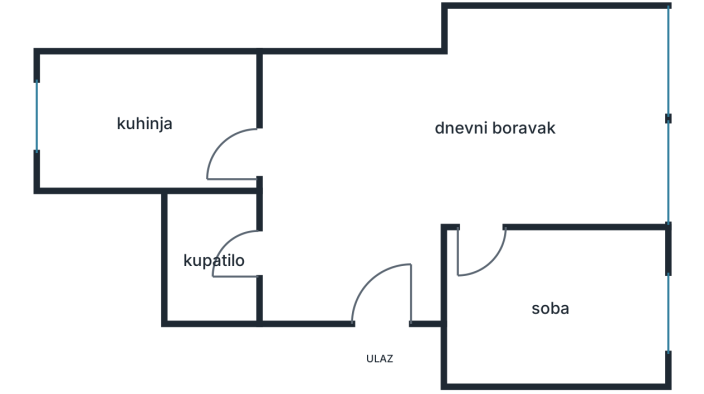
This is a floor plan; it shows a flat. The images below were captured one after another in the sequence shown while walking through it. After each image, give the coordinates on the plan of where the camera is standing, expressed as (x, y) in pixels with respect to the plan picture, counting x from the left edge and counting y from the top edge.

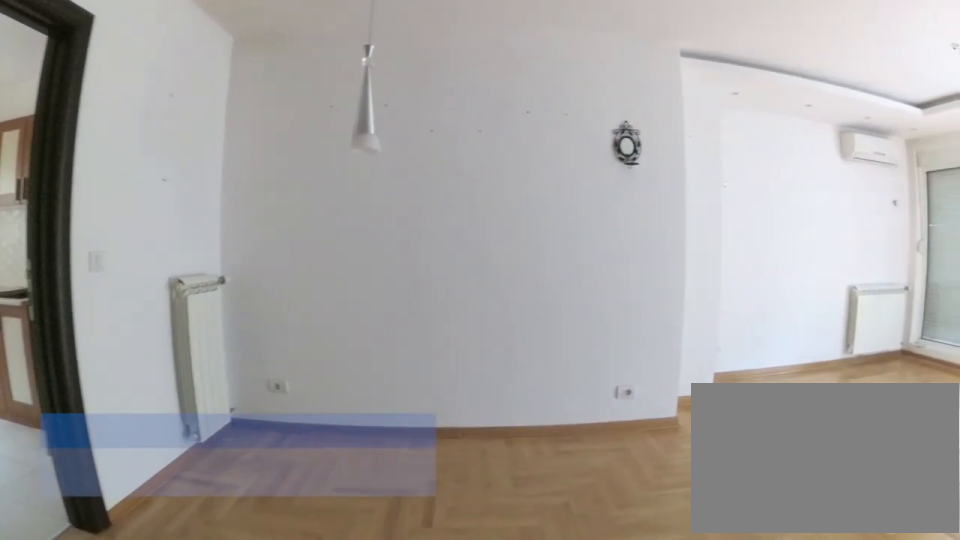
(373, 290)
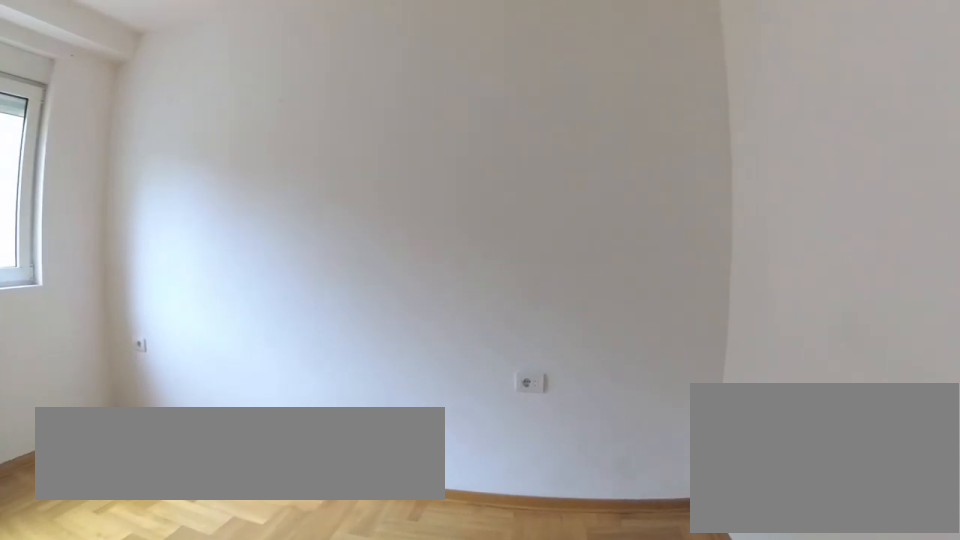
(489, 249)
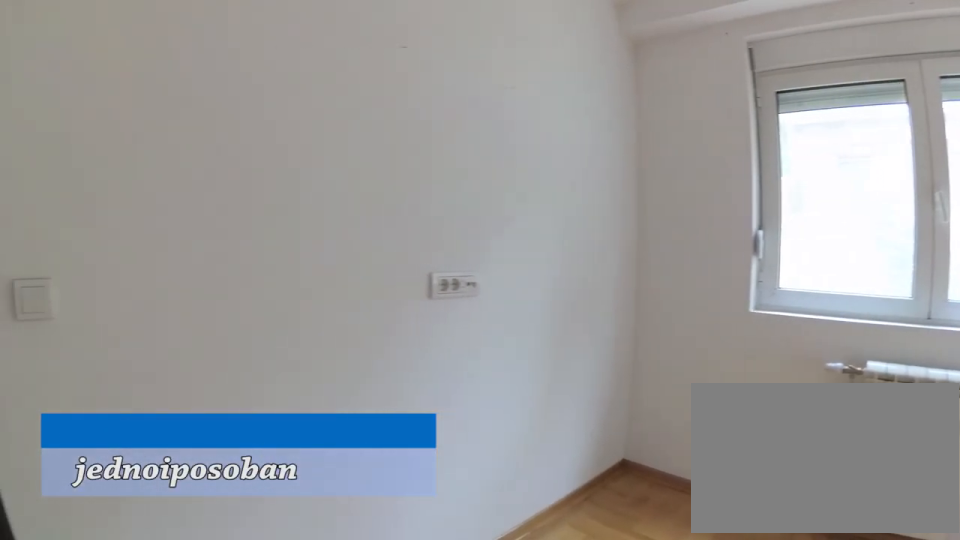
(475, 301)
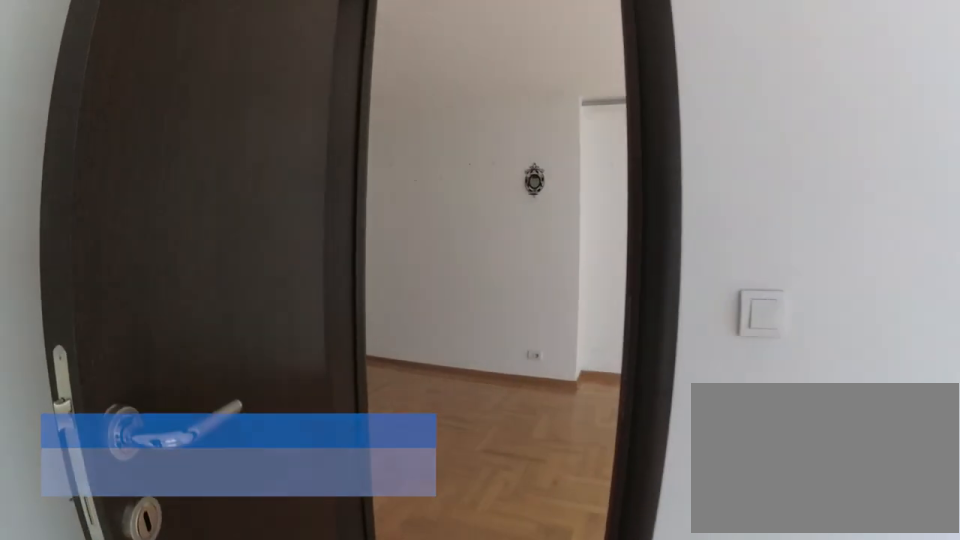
(487, 295)
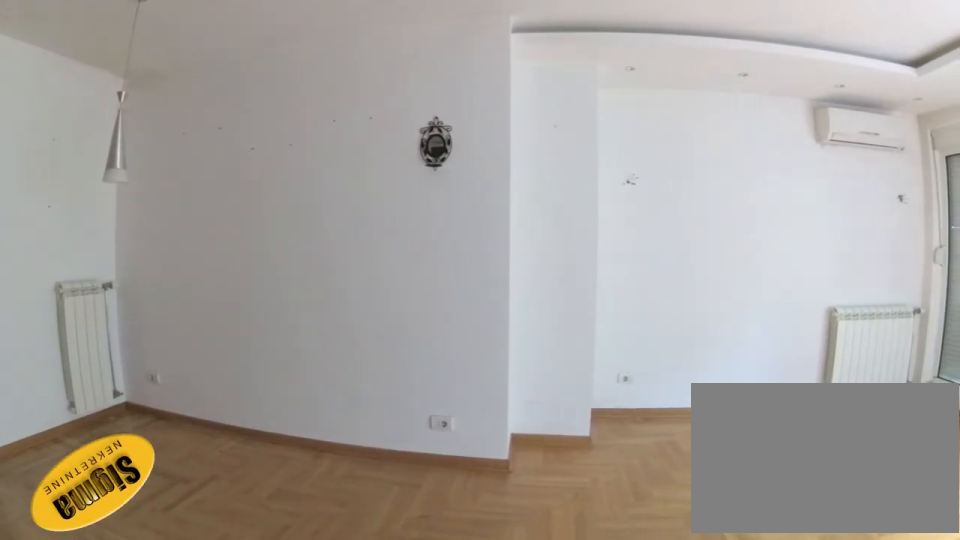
(485, 217)
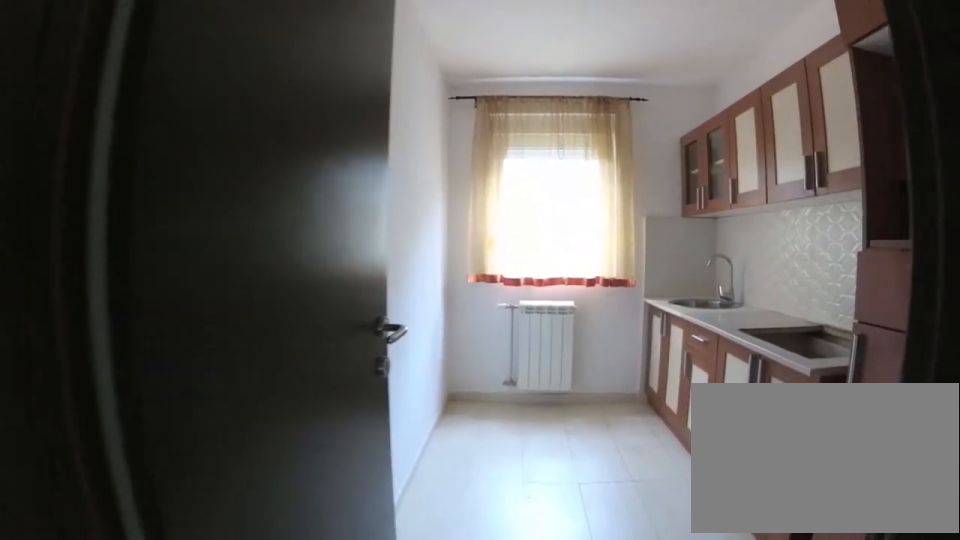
(312, 152)
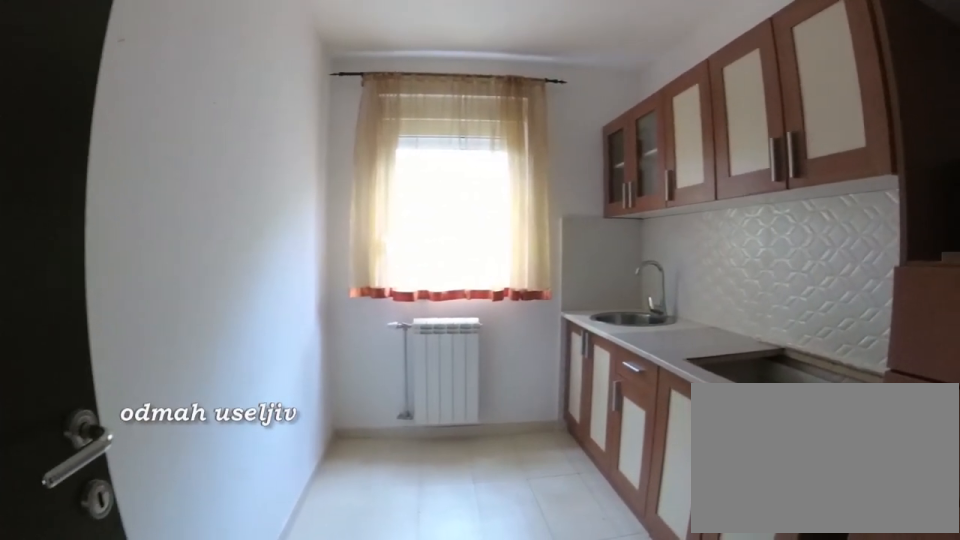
(271, 152)
